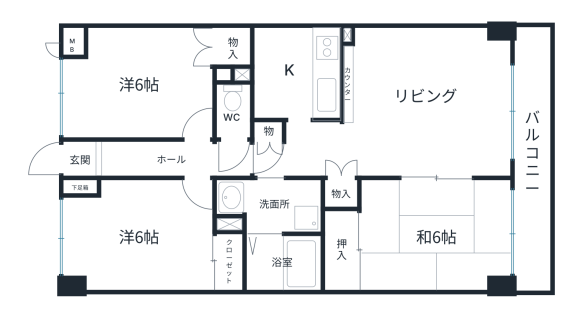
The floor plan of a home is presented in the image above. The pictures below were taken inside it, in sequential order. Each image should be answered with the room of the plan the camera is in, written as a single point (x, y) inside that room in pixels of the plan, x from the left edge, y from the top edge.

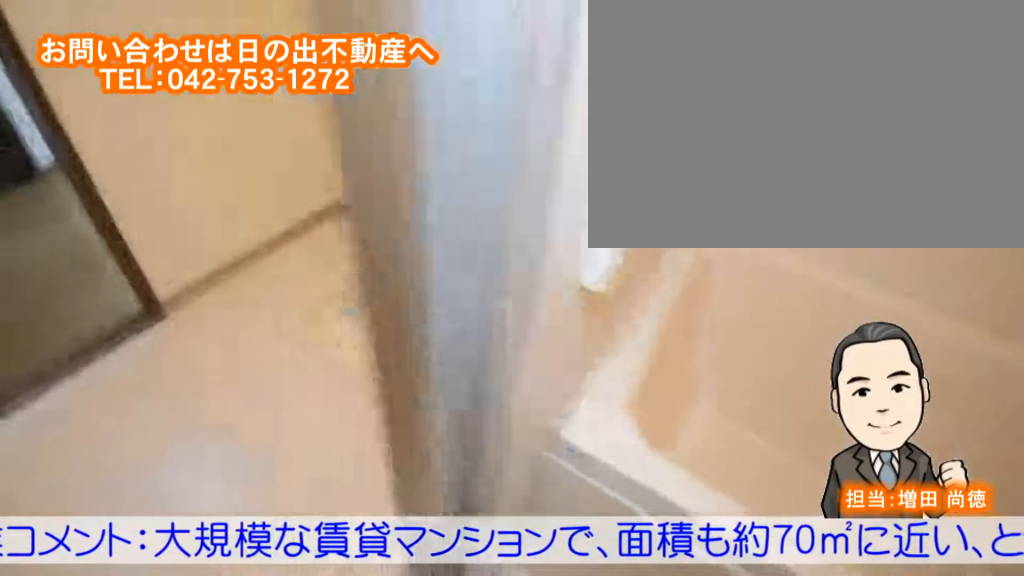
(283, 262)
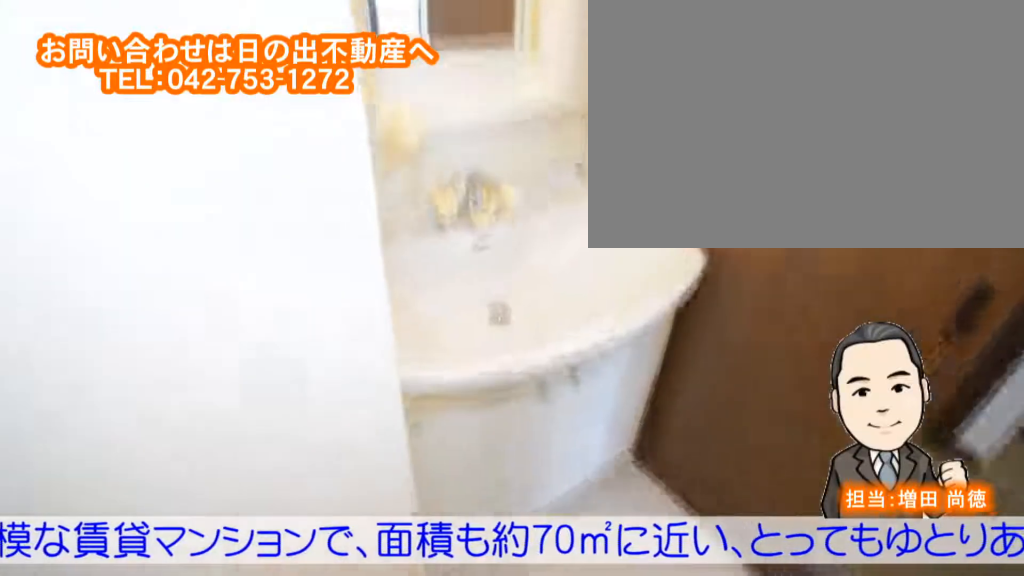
(290, 201)
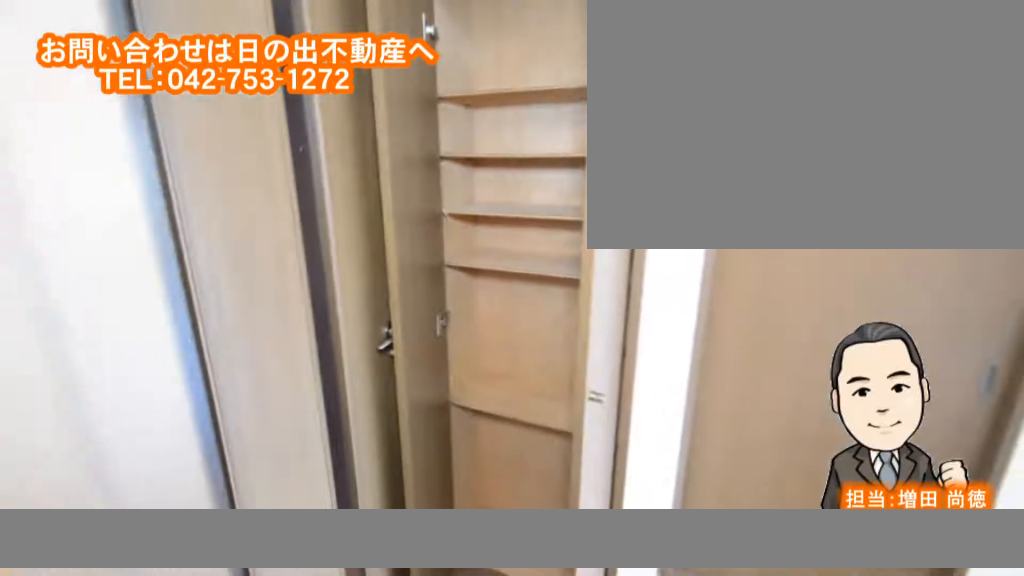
(272, 154)
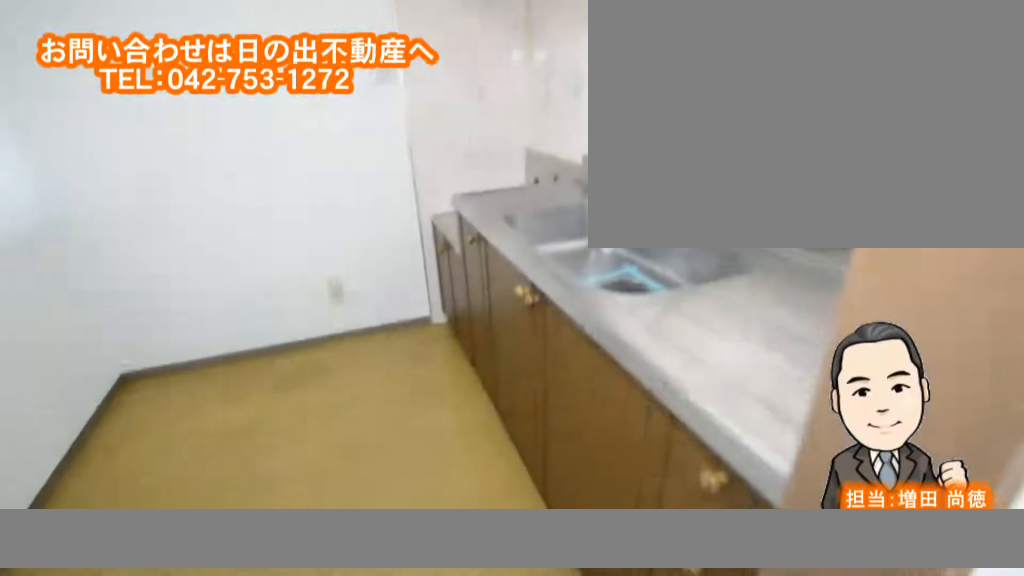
(286, 74)
